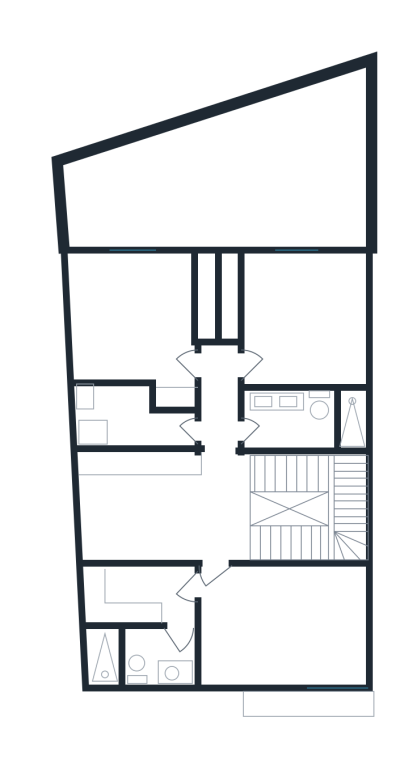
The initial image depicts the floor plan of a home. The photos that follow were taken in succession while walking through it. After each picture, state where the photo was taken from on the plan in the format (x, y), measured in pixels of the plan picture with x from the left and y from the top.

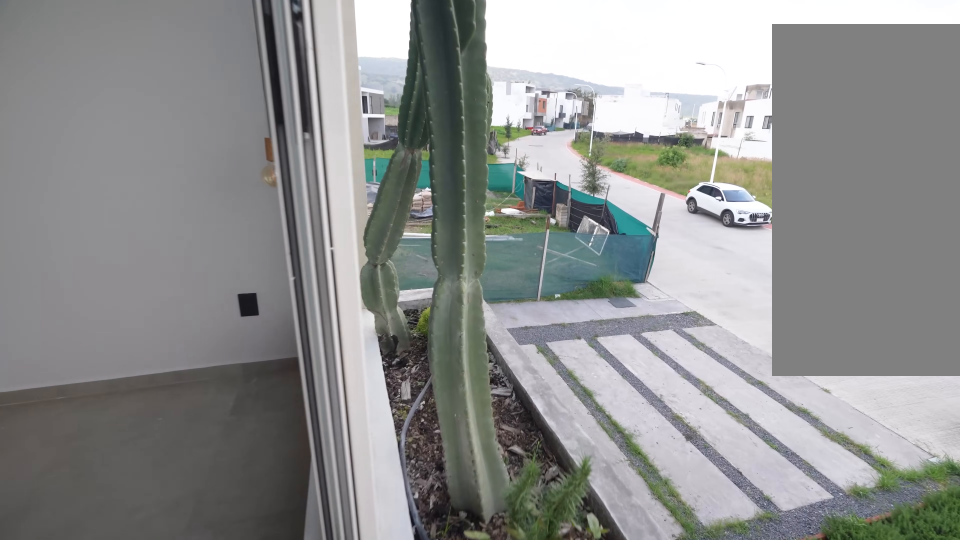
(273, 657)
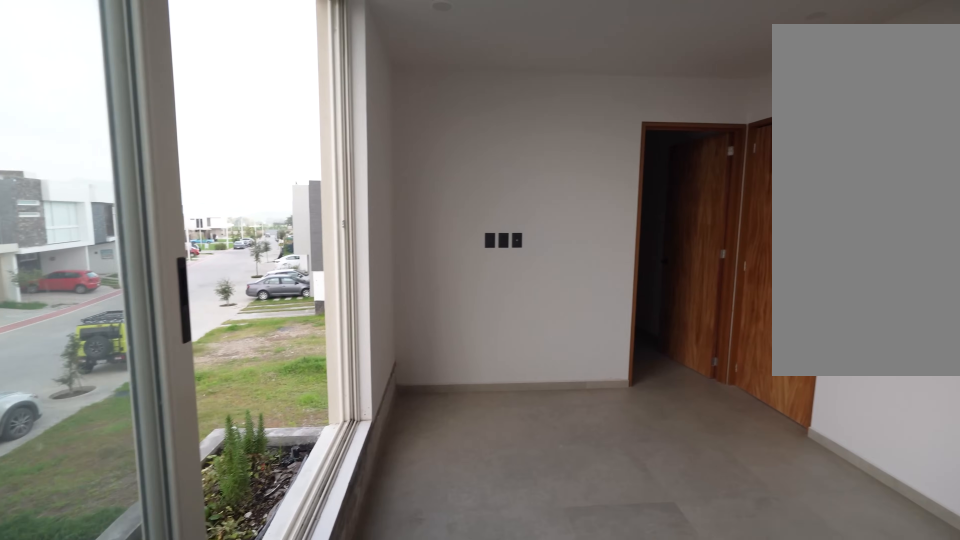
(338, 664)
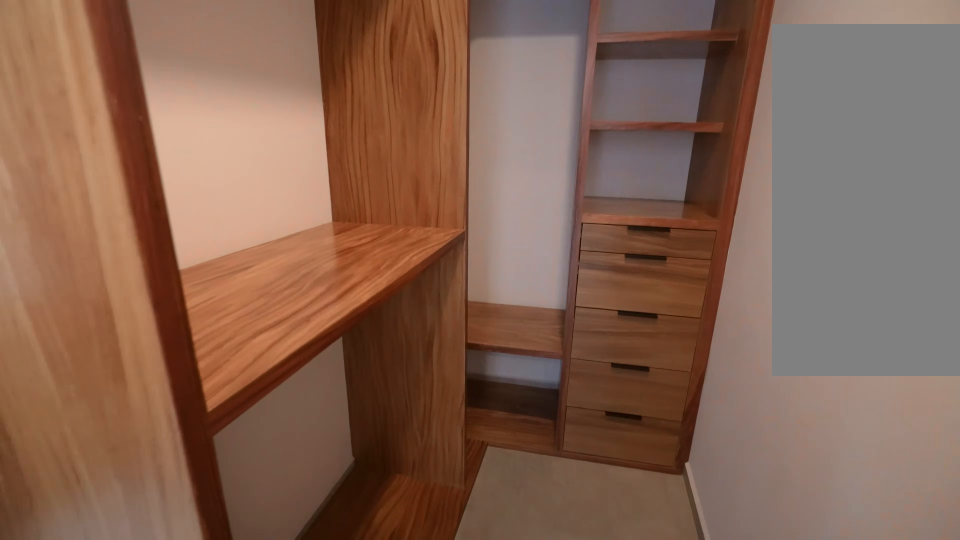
(148, 593)
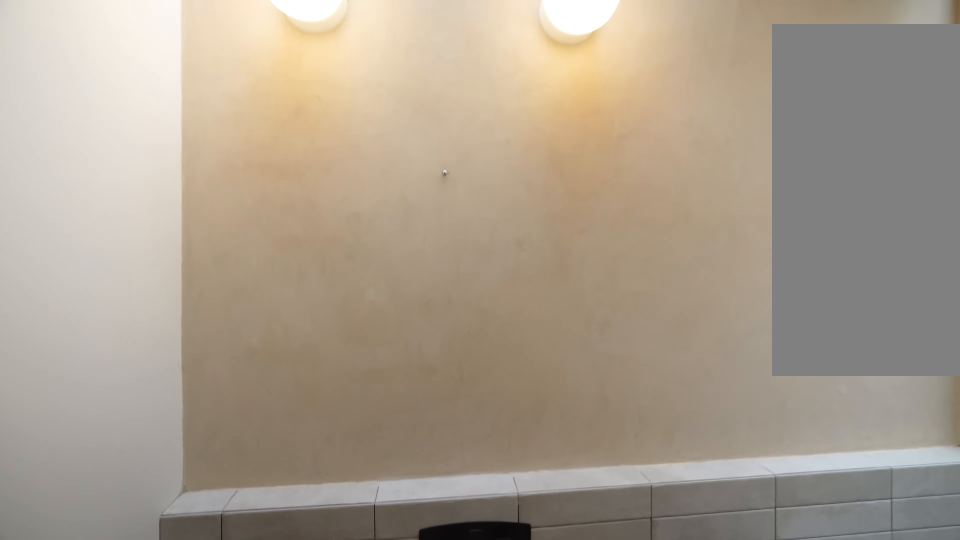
(167, 648)
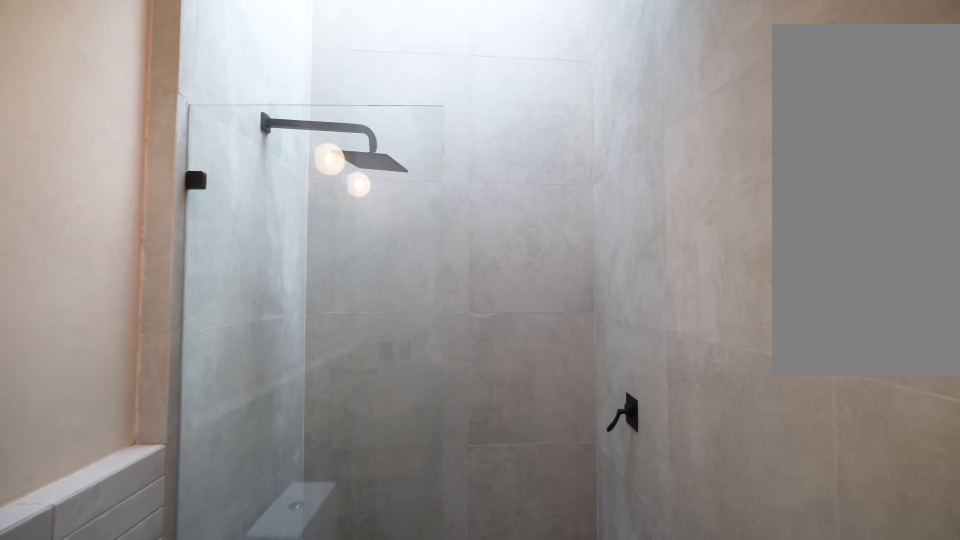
(164, 638)
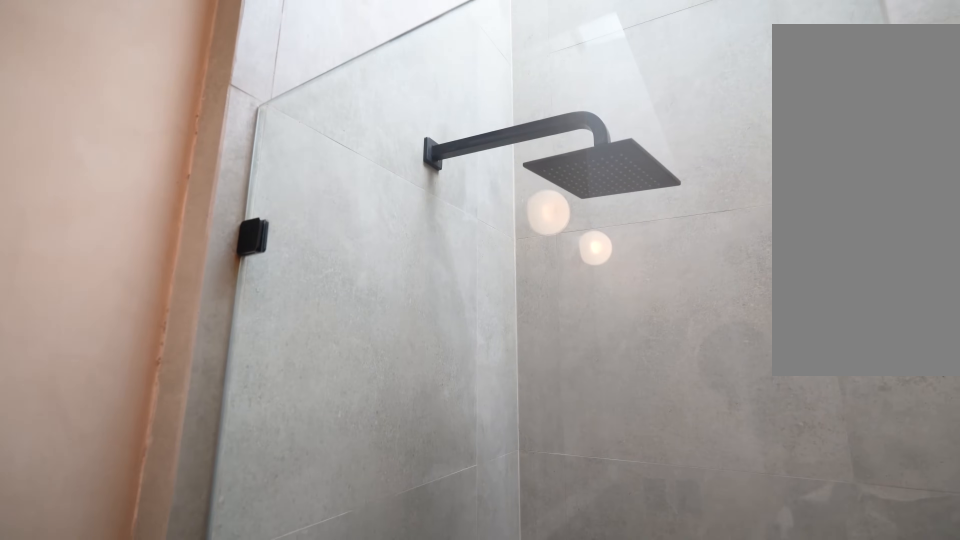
(120, 655)
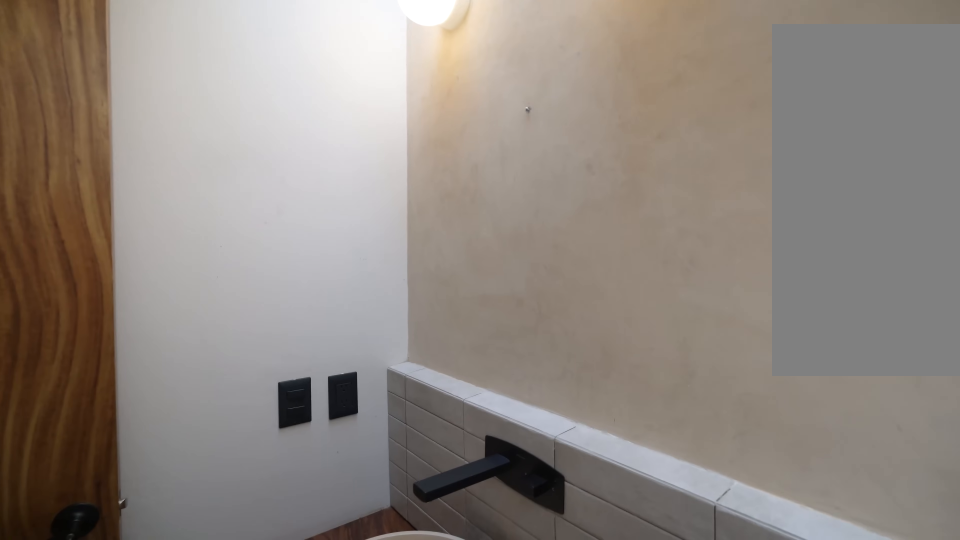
(154, 651)
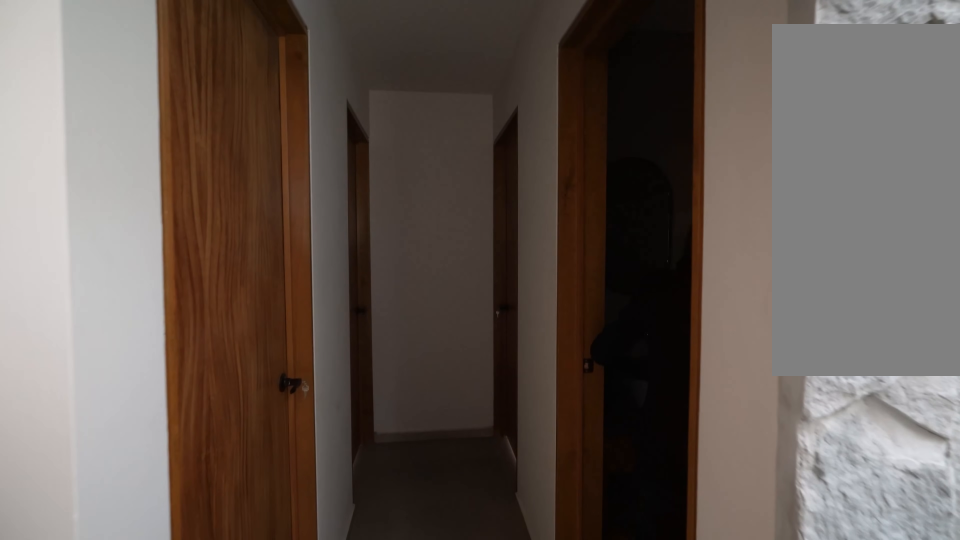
(206, 465)
